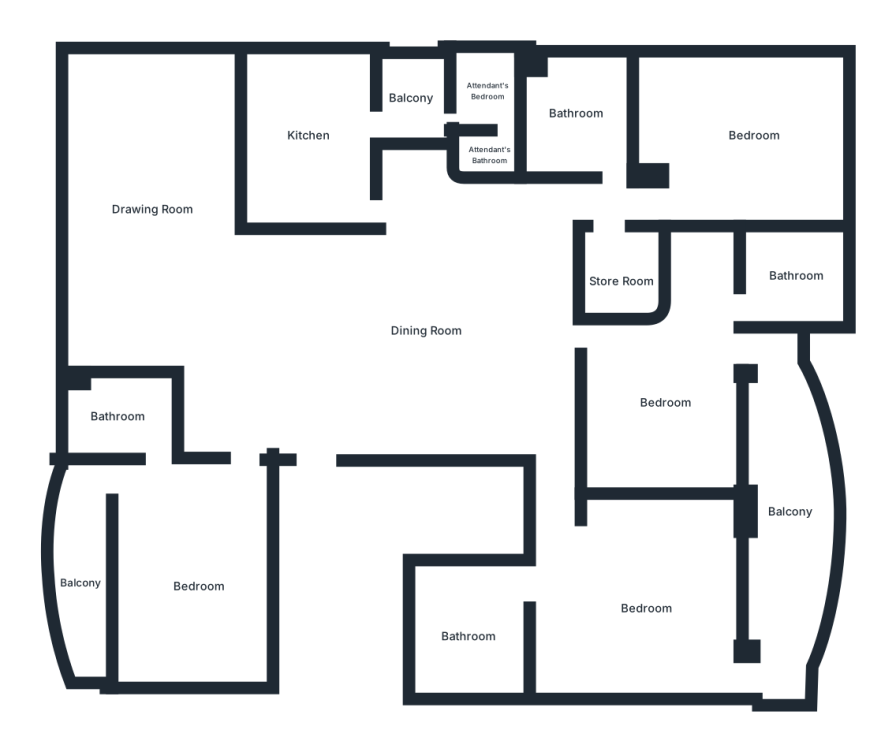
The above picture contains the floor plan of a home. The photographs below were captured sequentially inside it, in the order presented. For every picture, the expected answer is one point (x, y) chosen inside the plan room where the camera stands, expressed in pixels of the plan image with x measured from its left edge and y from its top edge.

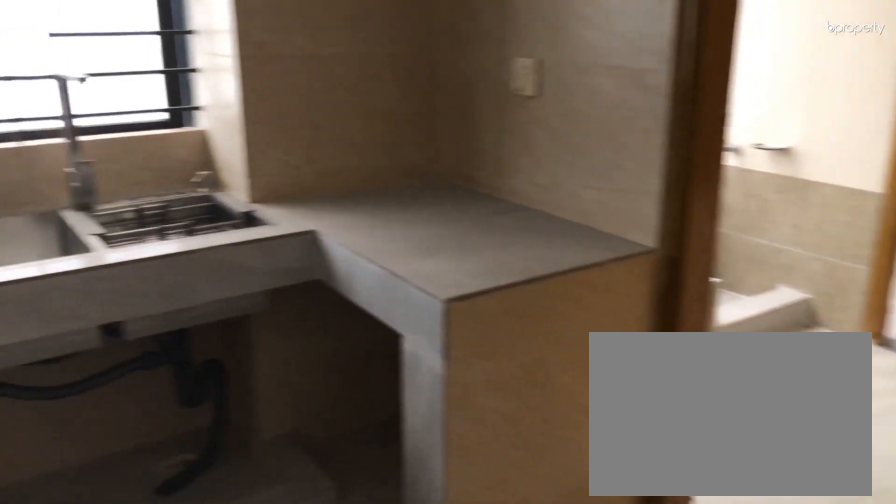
(309, 131)
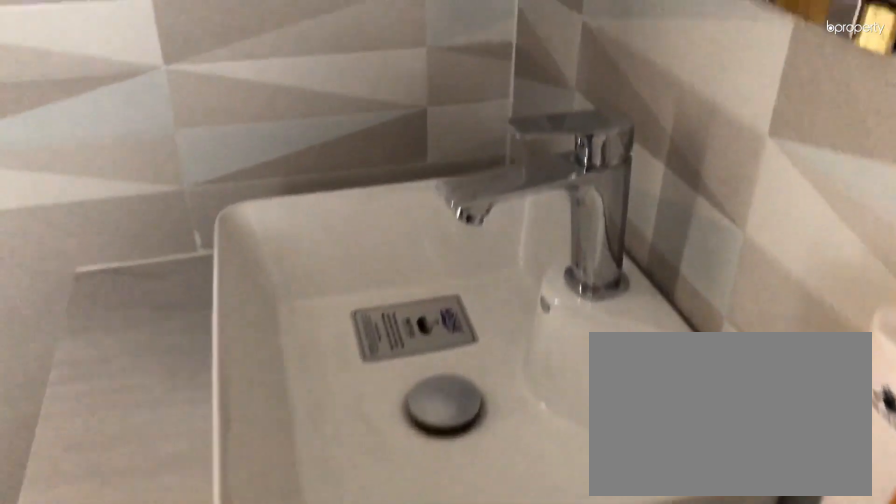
(580, 121)
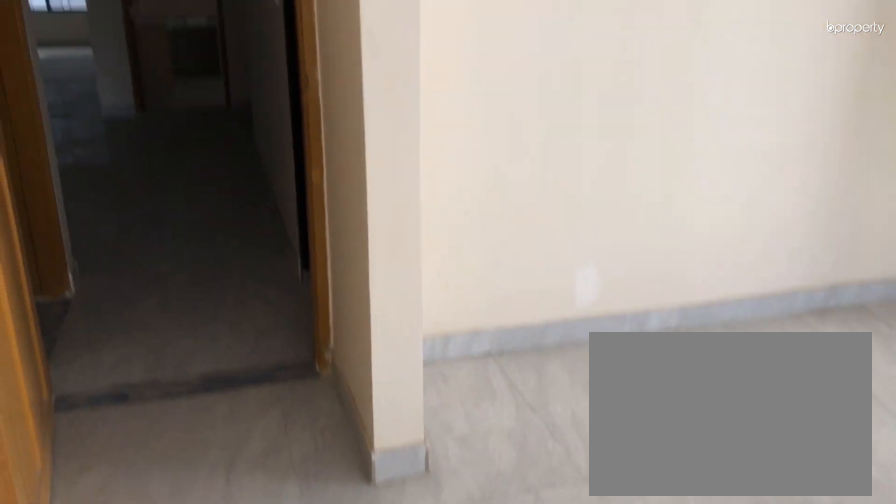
(740, 142)
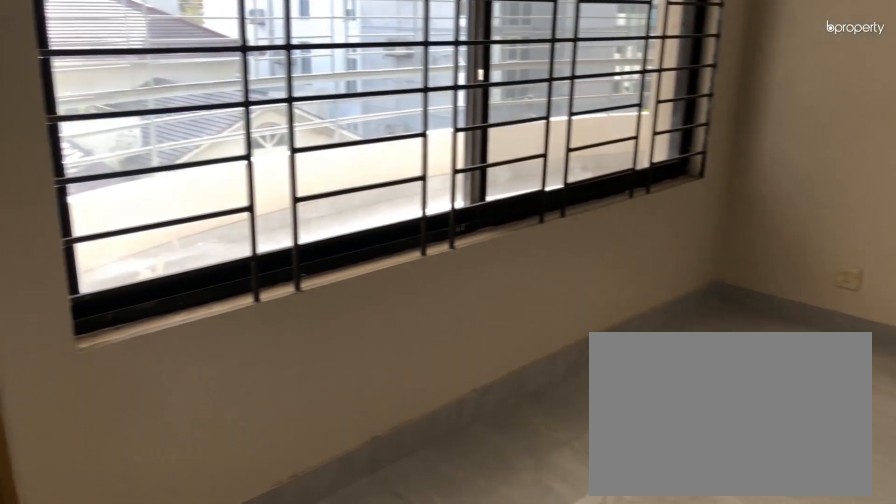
(660, 404)
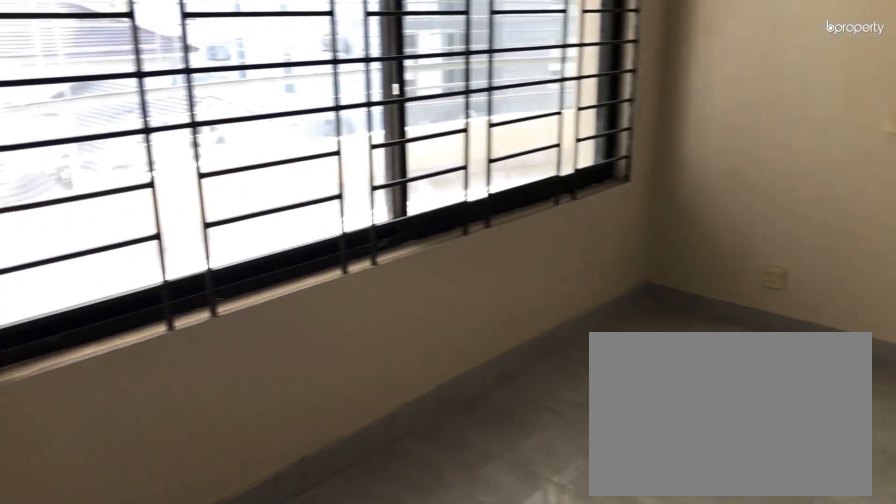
(660, 404)
